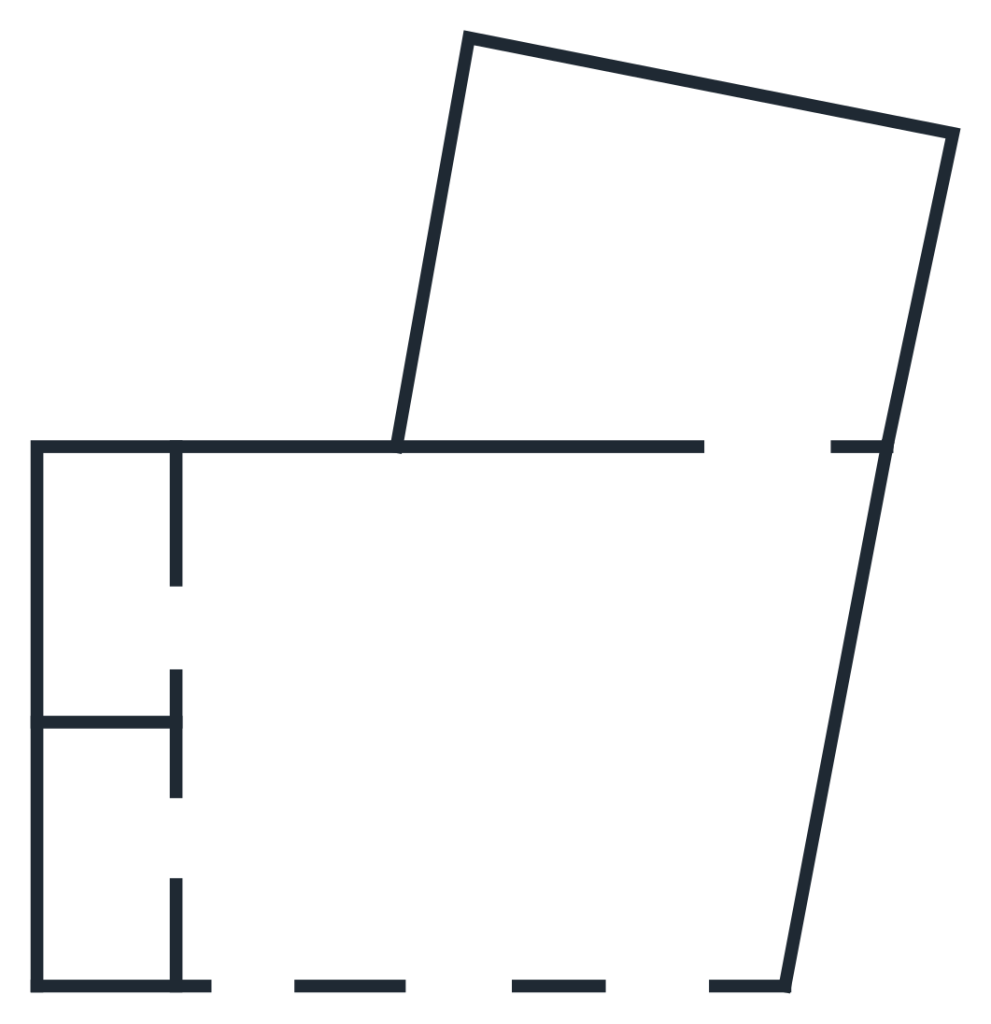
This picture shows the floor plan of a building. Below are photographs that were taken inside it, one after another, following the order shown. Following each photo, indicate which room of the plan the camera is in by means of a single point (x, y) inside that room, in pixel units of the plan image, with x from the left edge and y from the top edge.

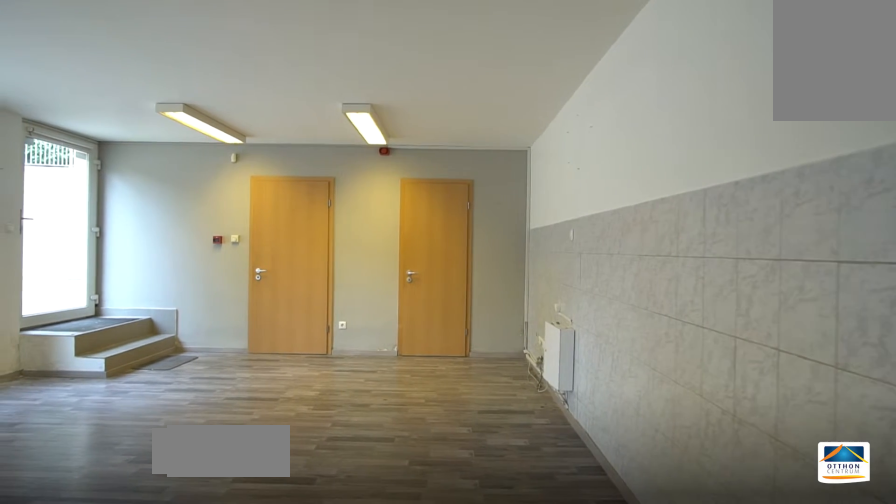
(486, 736)
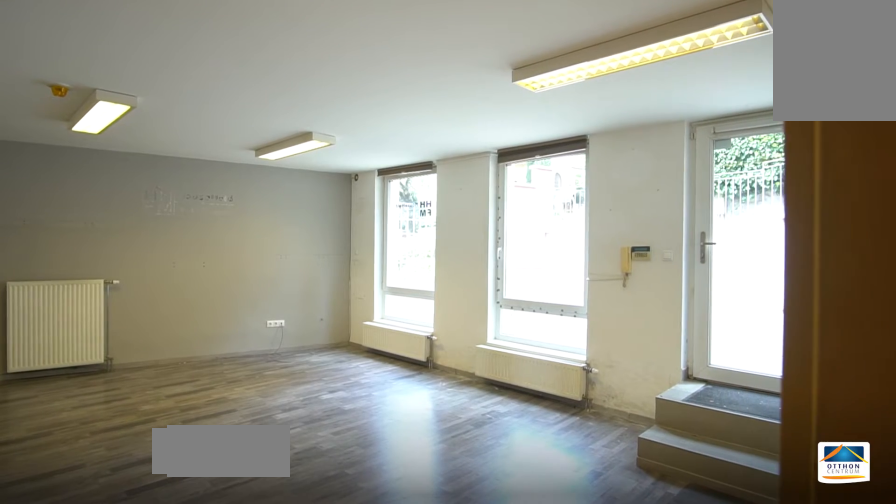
(486, 736)
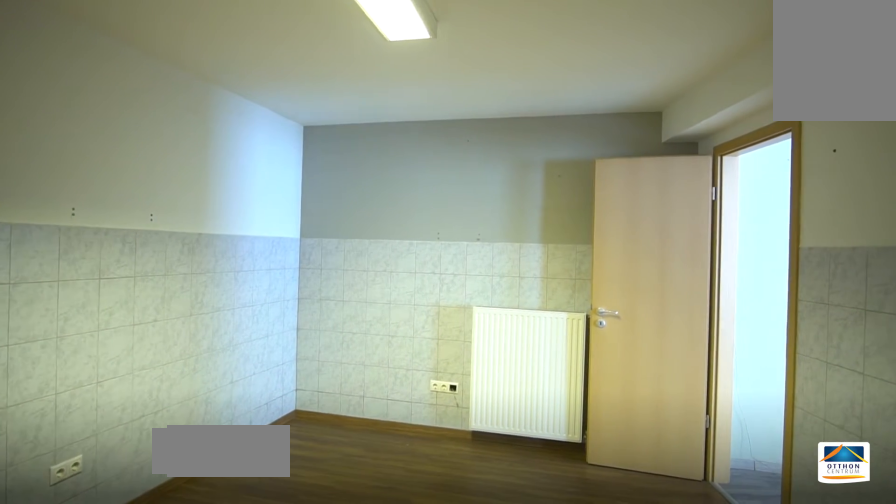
(683, 295)
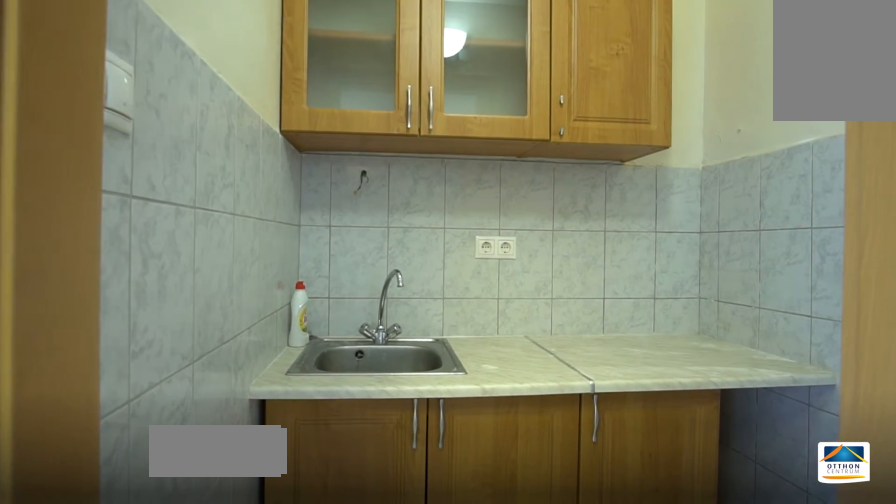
(114, 620)
